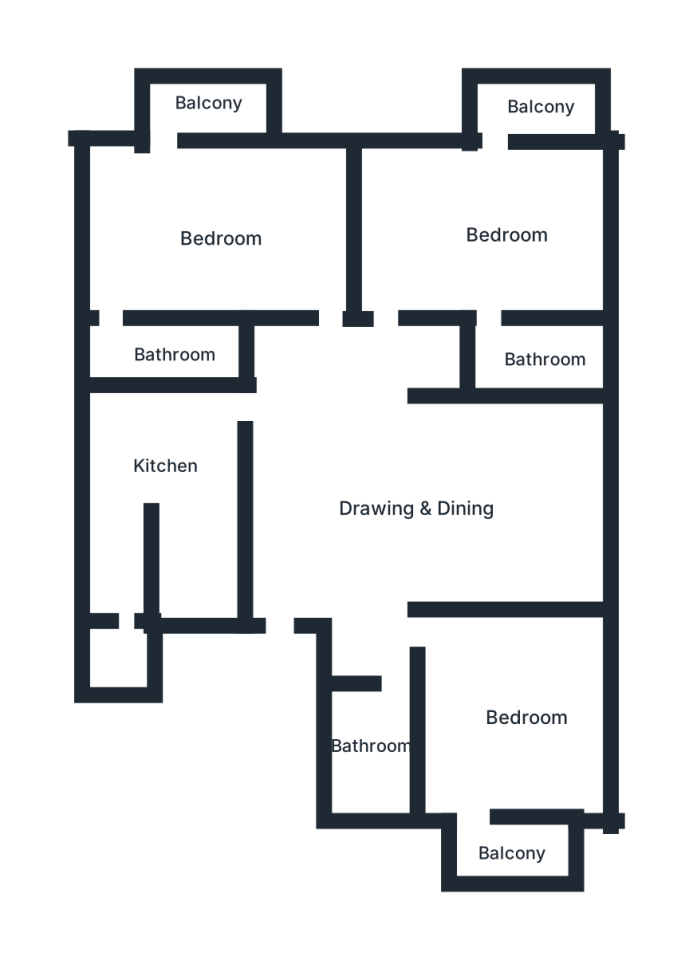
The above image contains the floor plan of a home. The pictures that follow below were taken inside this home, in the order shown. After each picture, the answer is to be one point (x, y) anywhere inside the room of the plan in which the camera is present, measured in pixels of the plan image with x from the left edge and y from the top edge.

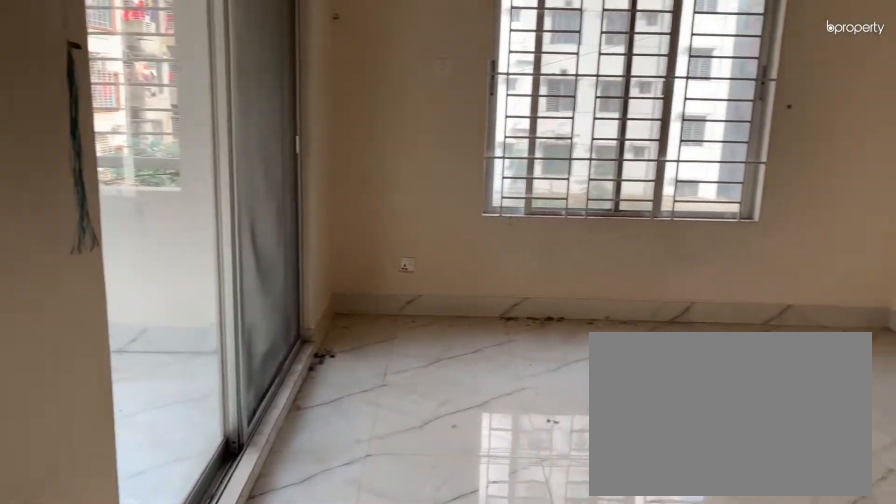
(471, 245)
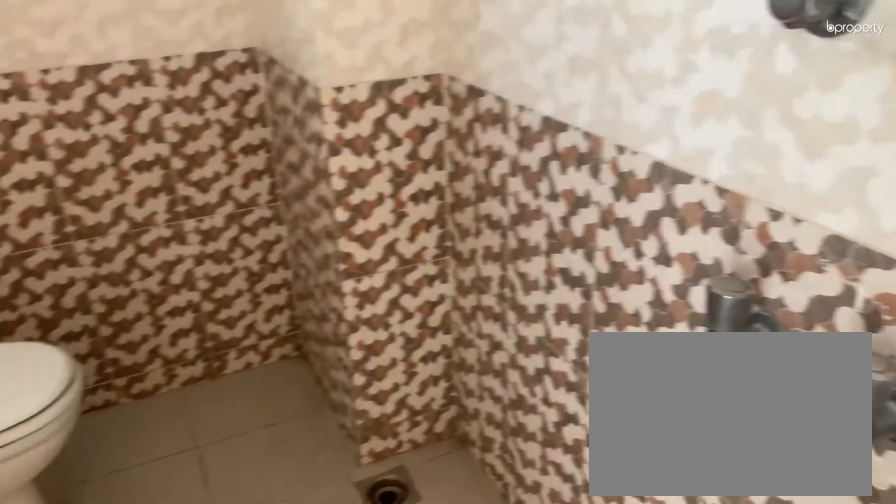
(542, 358)
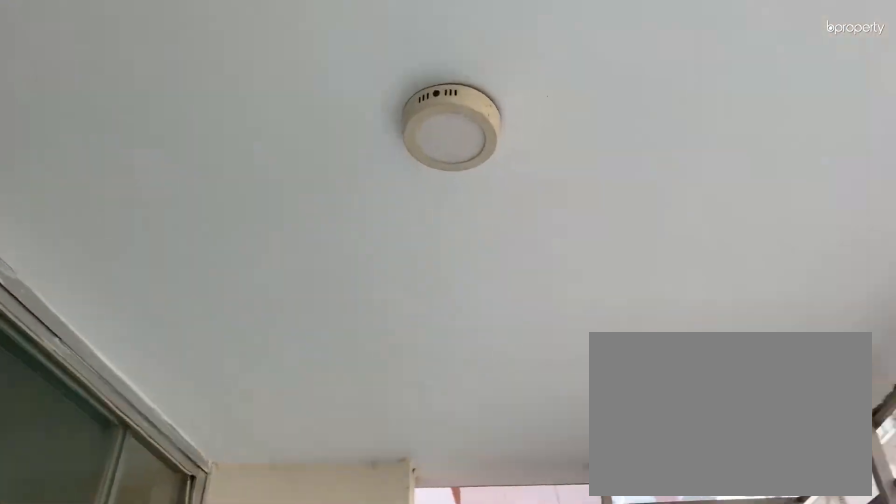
(532, 114)
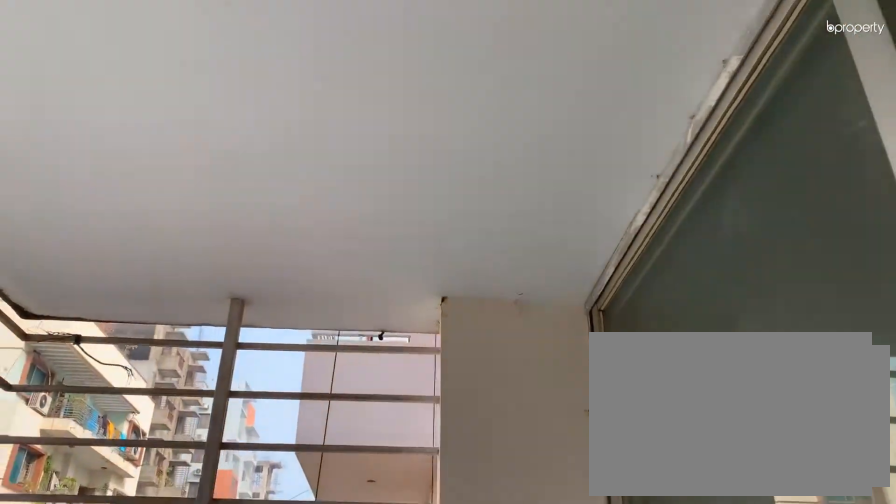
(216, 107)
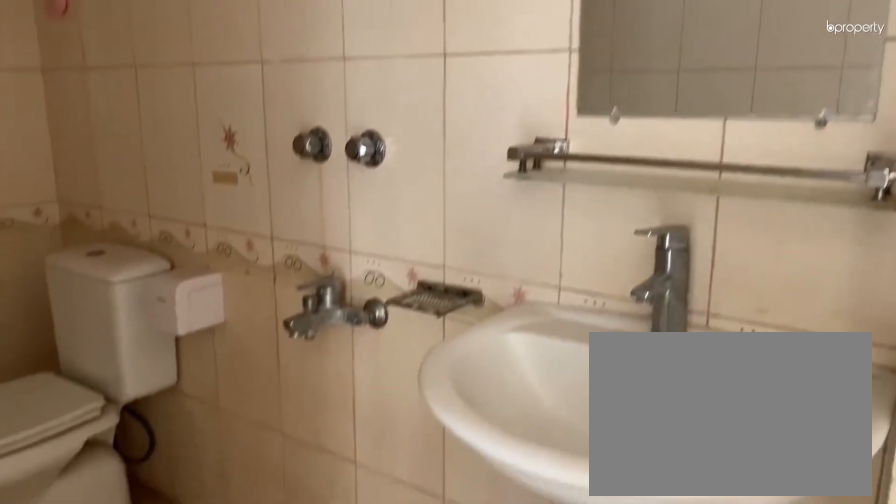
(191, 358)
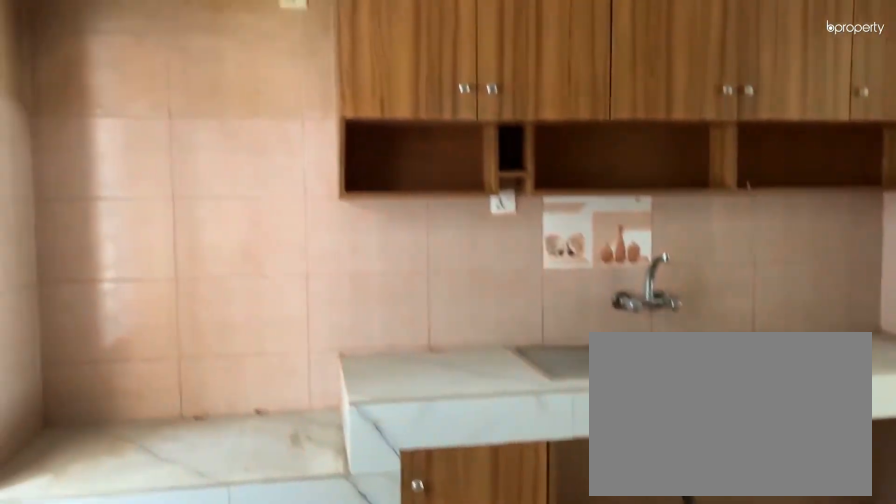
(150, 448)
